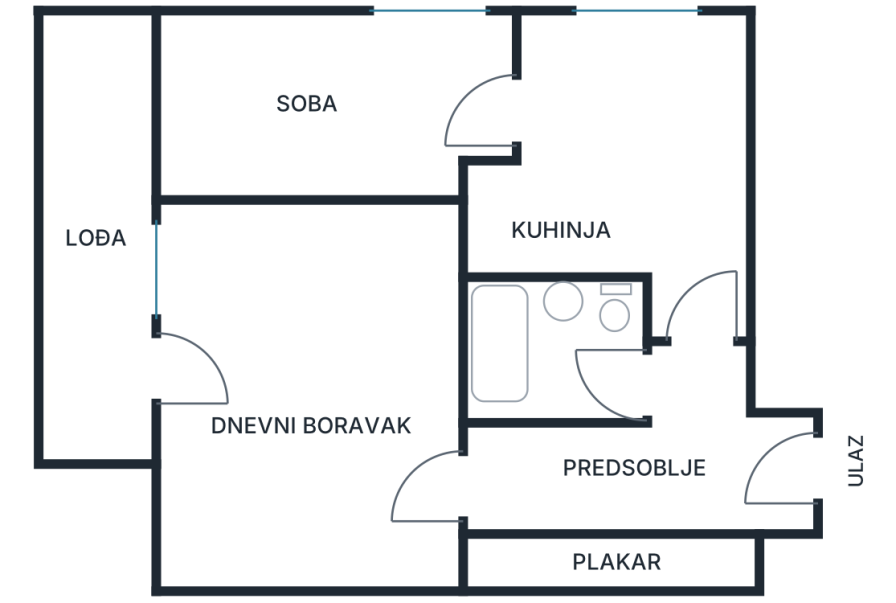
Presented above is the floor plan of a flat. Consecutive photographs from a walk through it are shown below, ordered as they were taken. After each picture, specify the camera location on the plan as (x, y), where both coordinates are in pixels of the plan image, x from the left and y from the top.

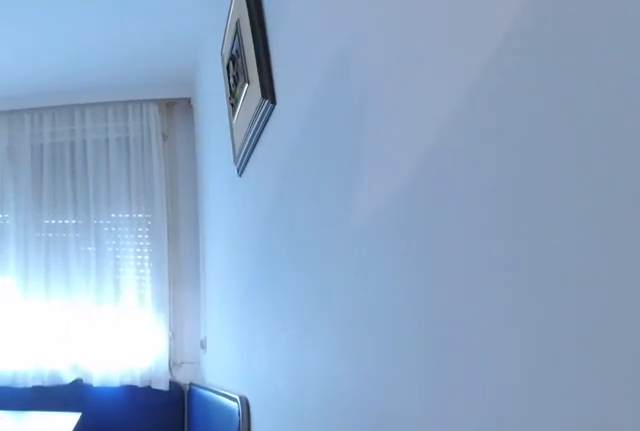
(694, 324)
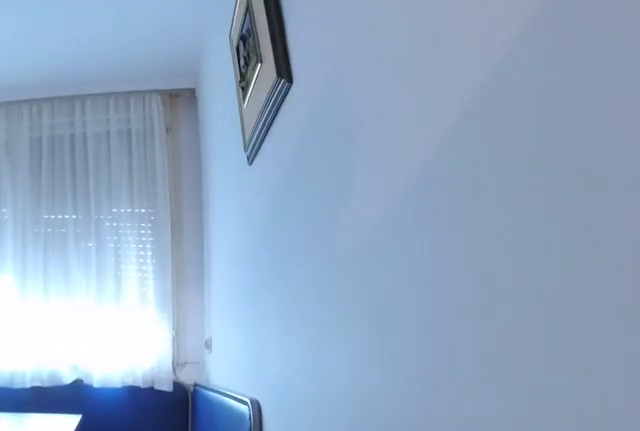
(693, 313)
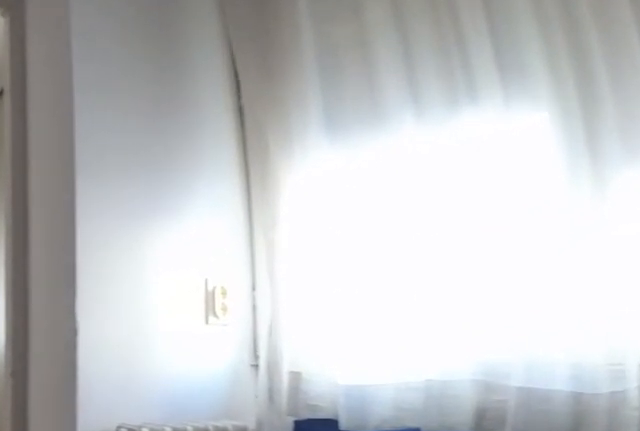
(709, 127)
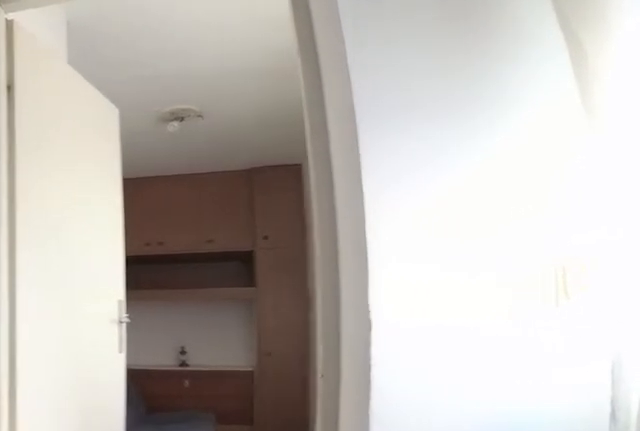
(712, 84)
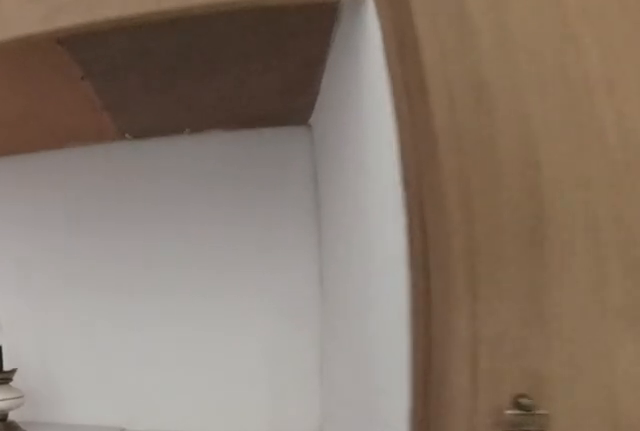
(260, 120)
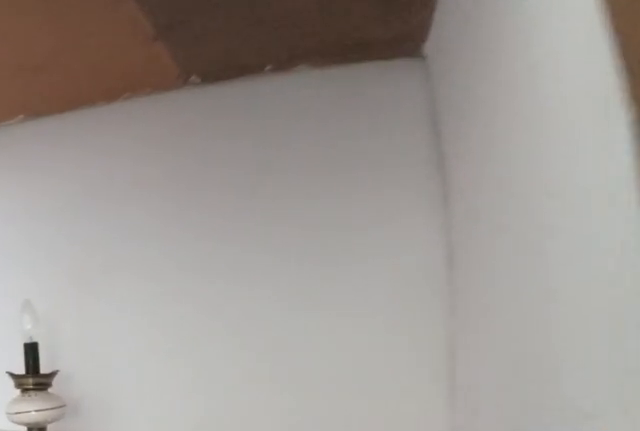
(236, 118)
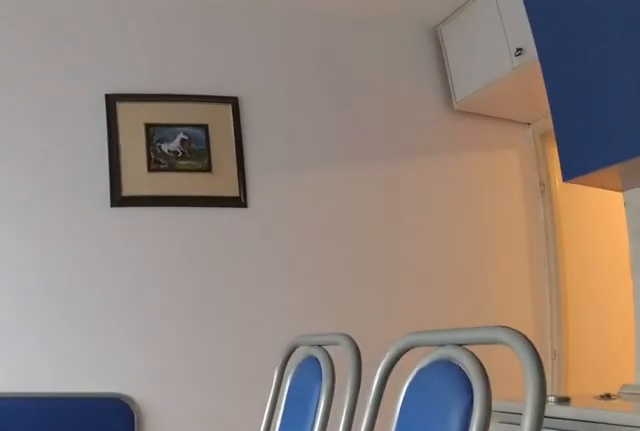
(521, 121)
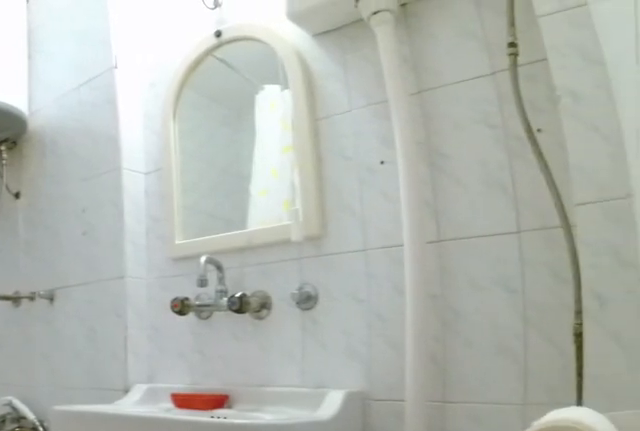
(663, 377)
